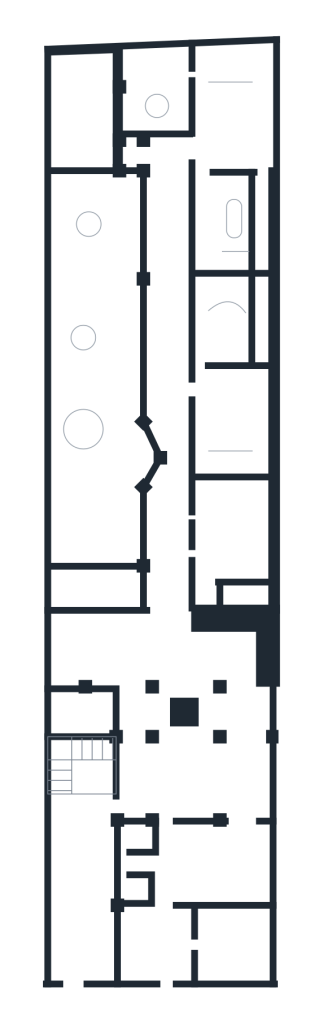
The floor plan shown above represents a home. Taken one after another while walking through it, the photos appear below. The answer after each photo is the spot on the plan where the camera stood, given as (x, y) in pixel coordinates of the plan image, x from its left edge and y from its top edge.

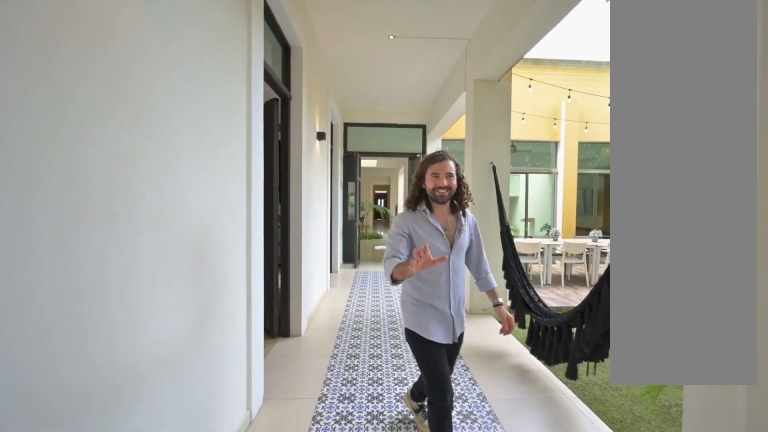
(165, 493)
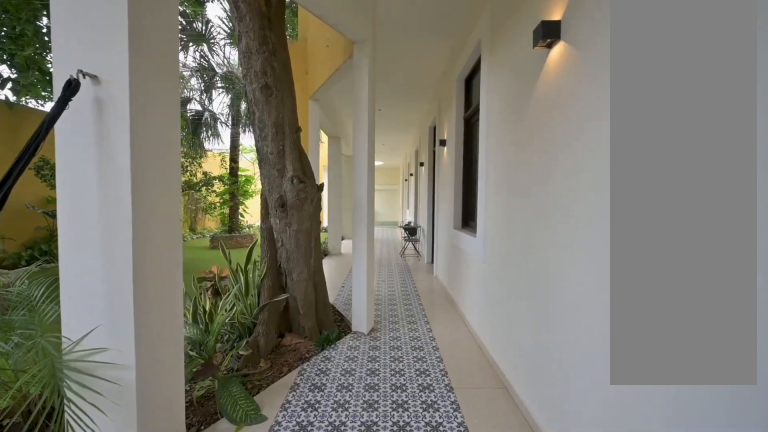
(163, 477)
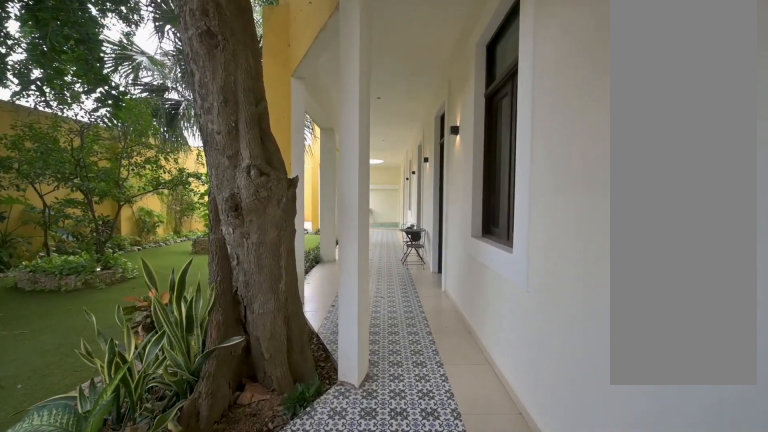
(163, 477)
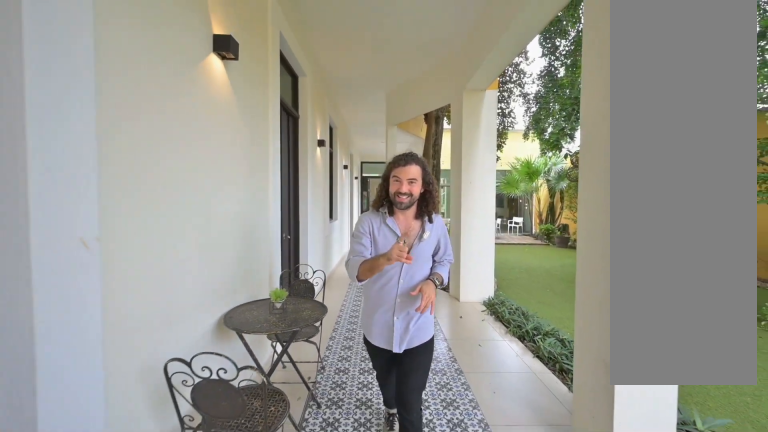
(178, 271)
